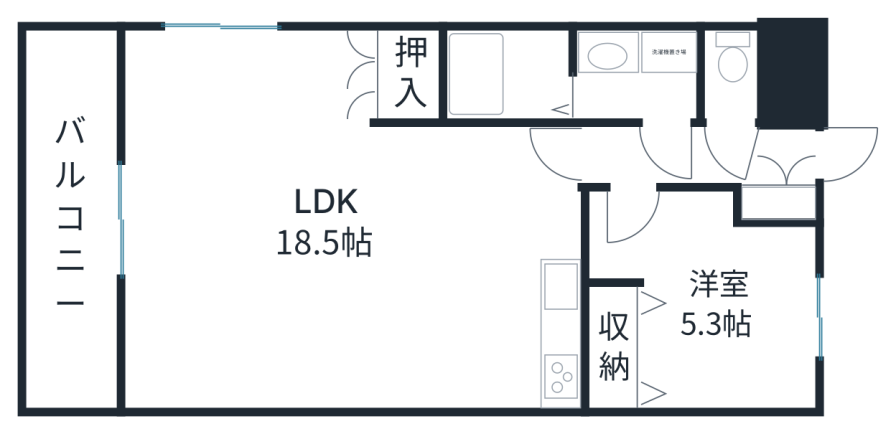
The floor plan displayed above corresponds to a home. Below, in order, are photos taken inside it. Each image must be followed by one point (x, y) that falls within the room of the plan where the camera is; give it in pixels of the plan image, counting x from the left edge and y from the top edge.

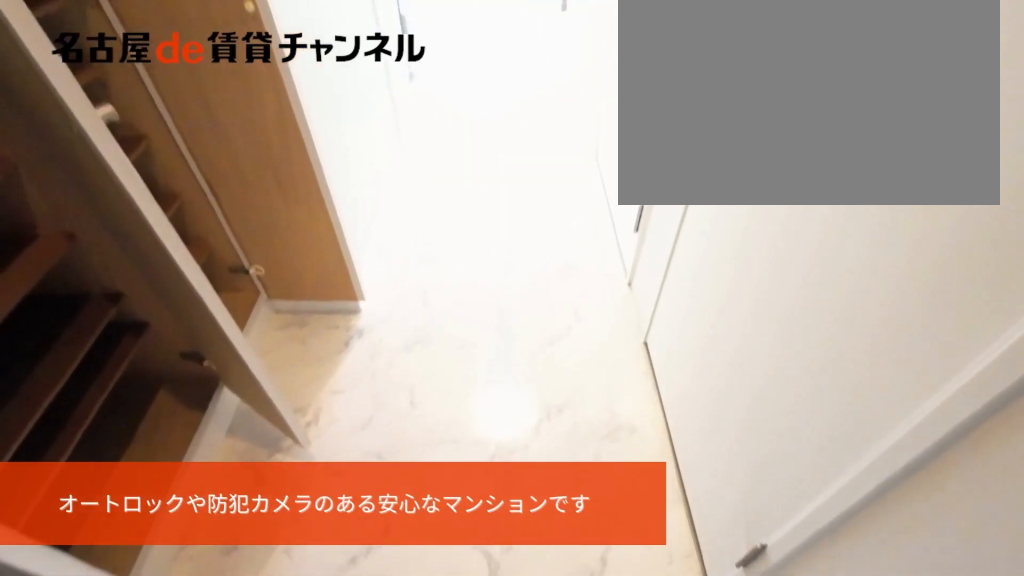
(785, 176)
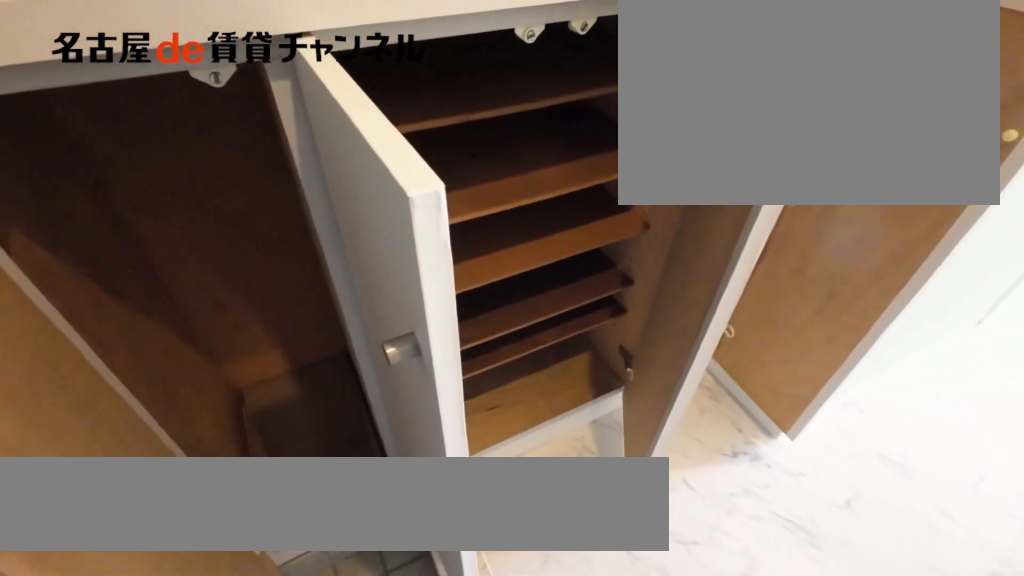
(785, 176)
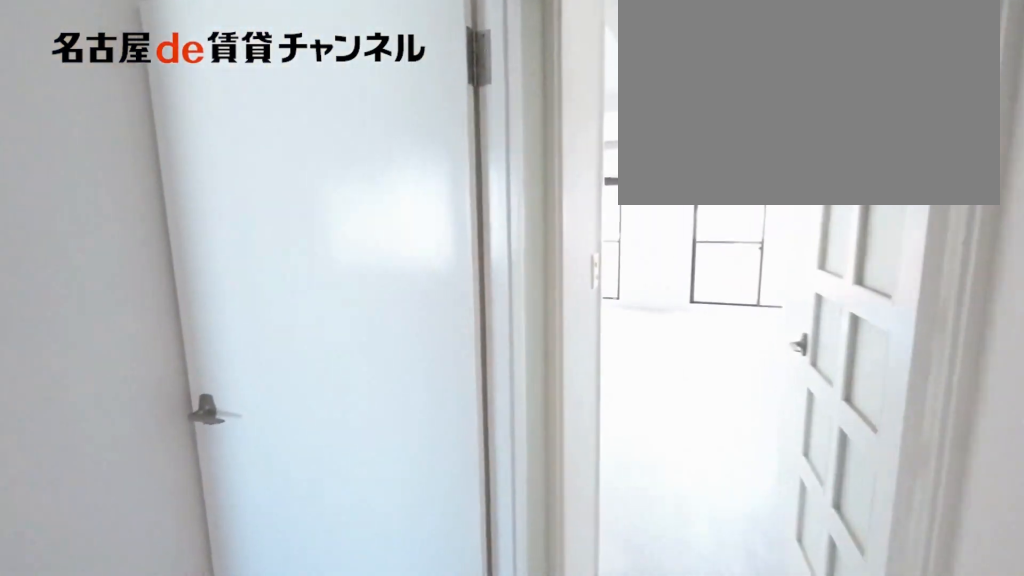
(669, 156)
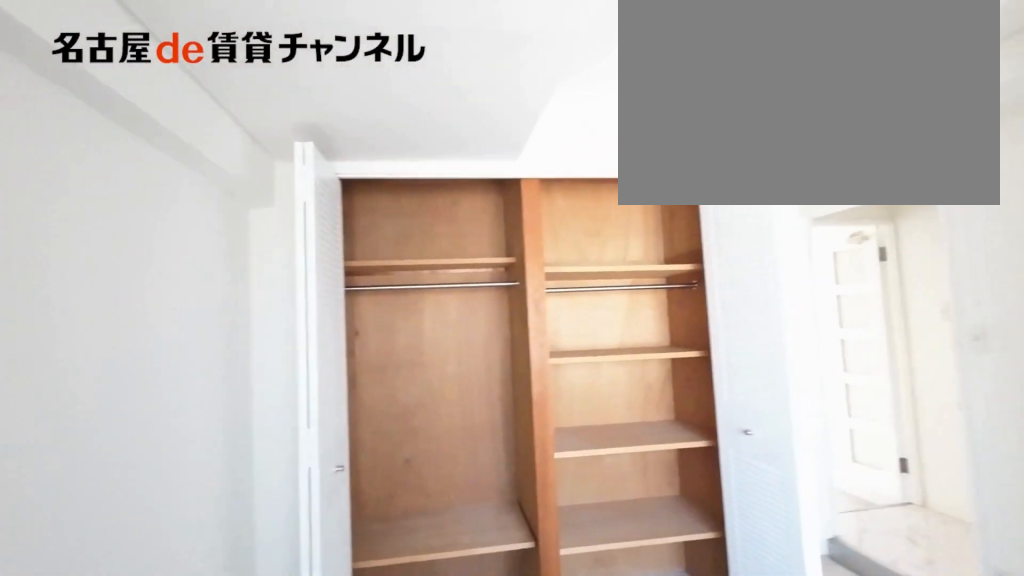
(702, 303)
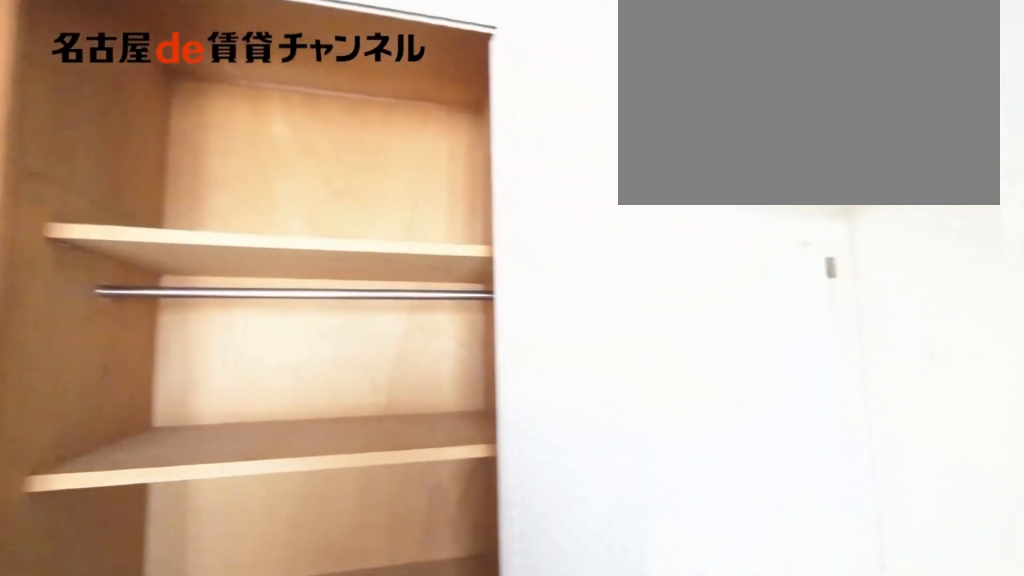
(608, 344)
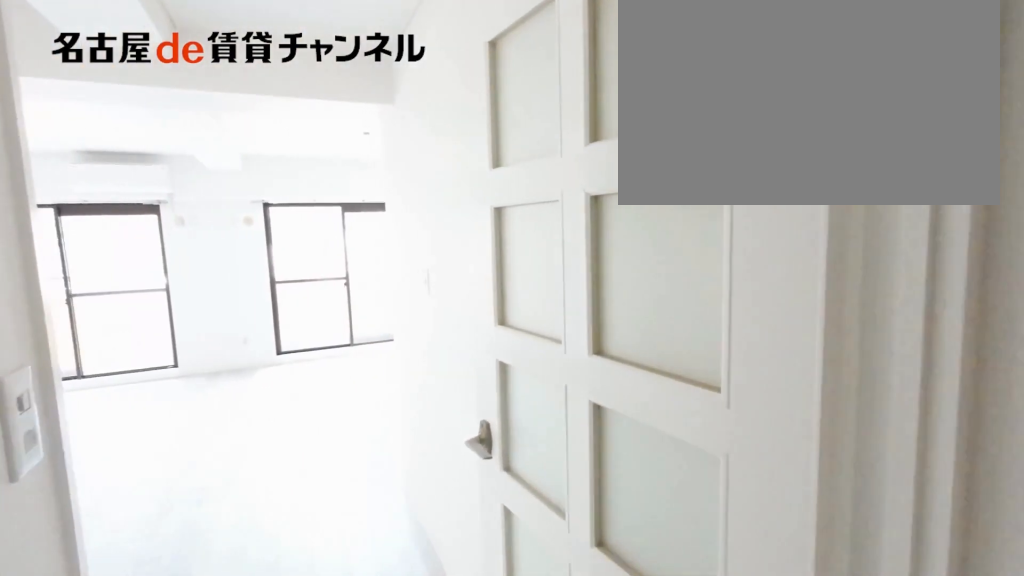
(618, 154)
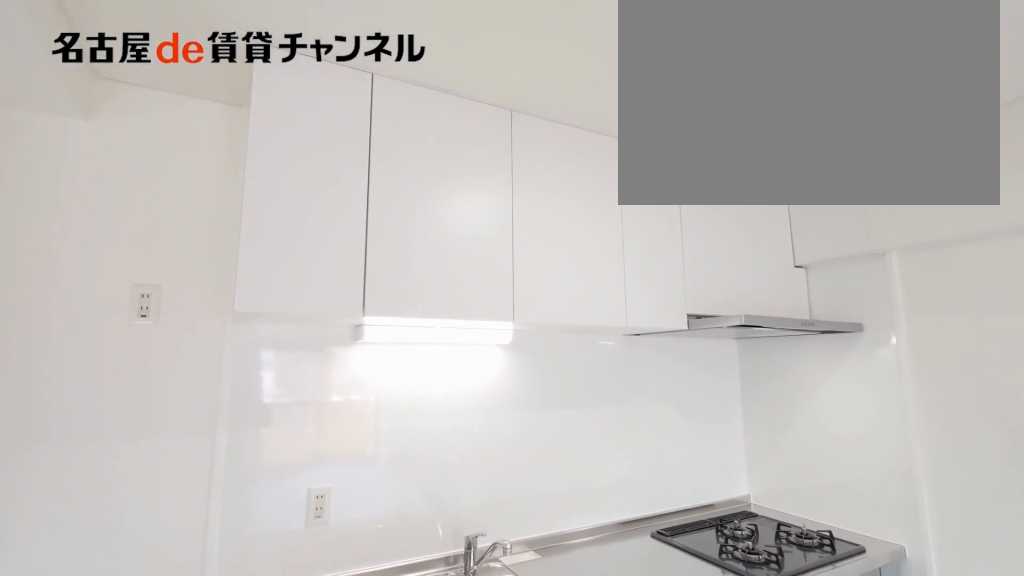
(570, 352)
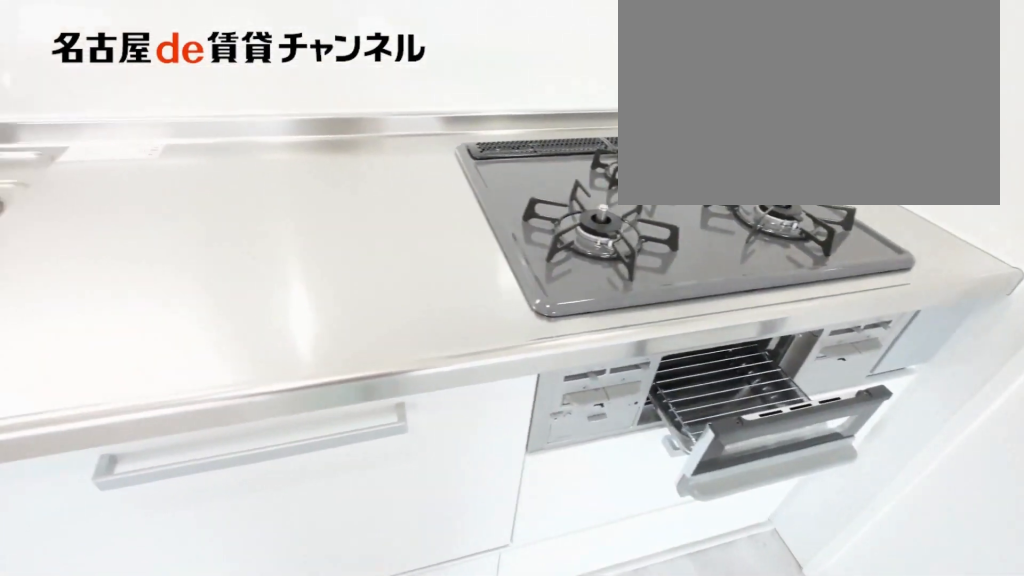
(570, 352)
